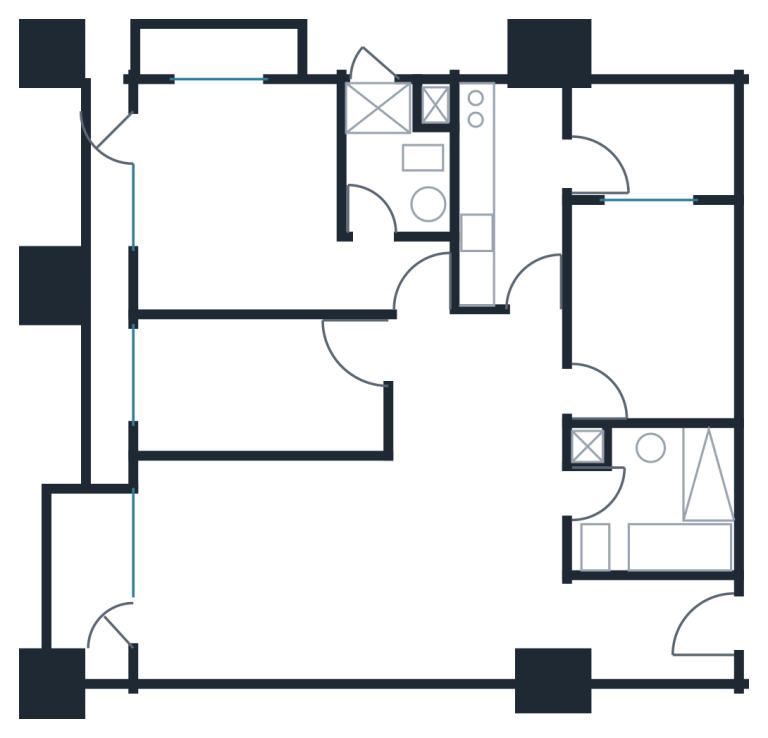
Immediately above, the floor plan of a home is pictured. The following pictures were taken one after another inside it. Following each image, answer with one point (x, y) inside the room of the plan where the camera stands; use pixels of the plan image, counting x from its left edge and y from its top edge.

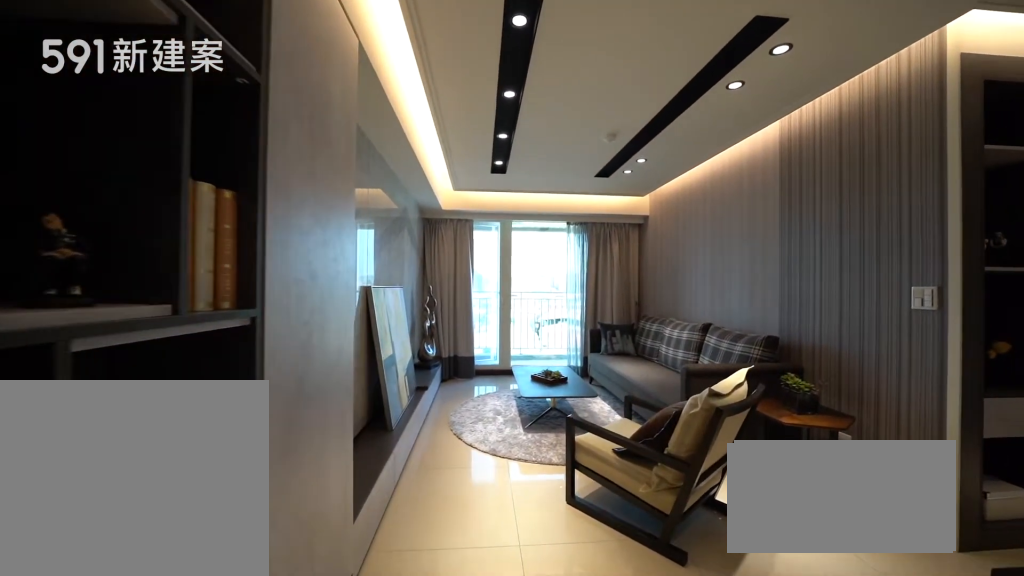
(260, 565)
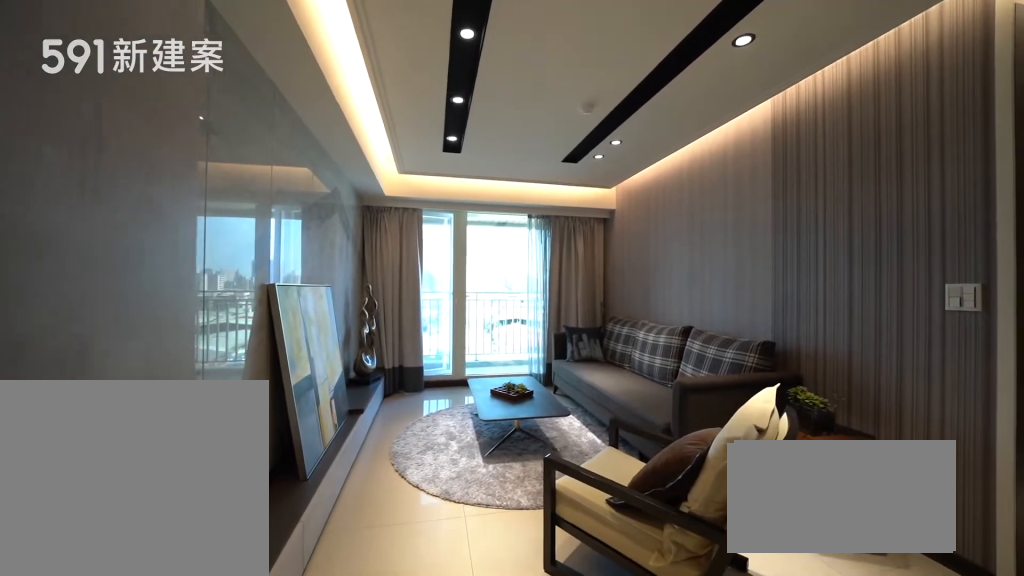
(260, 565)
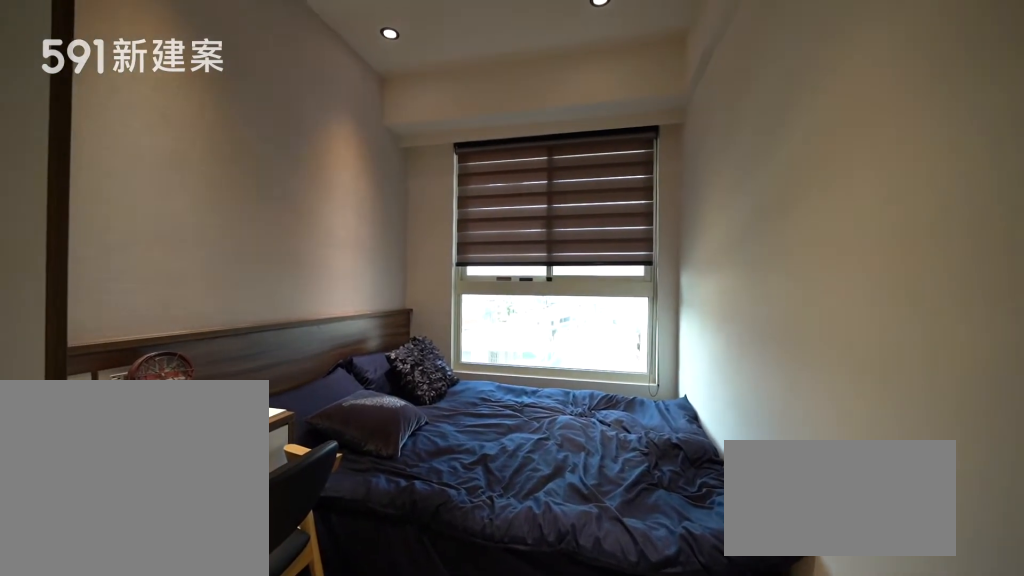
(256, 387)
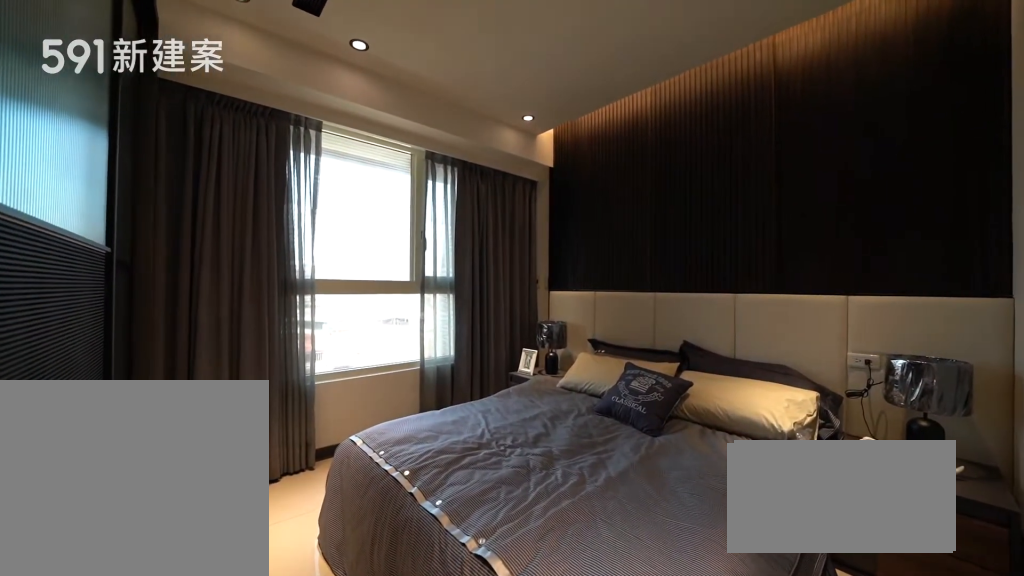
(258, 205)
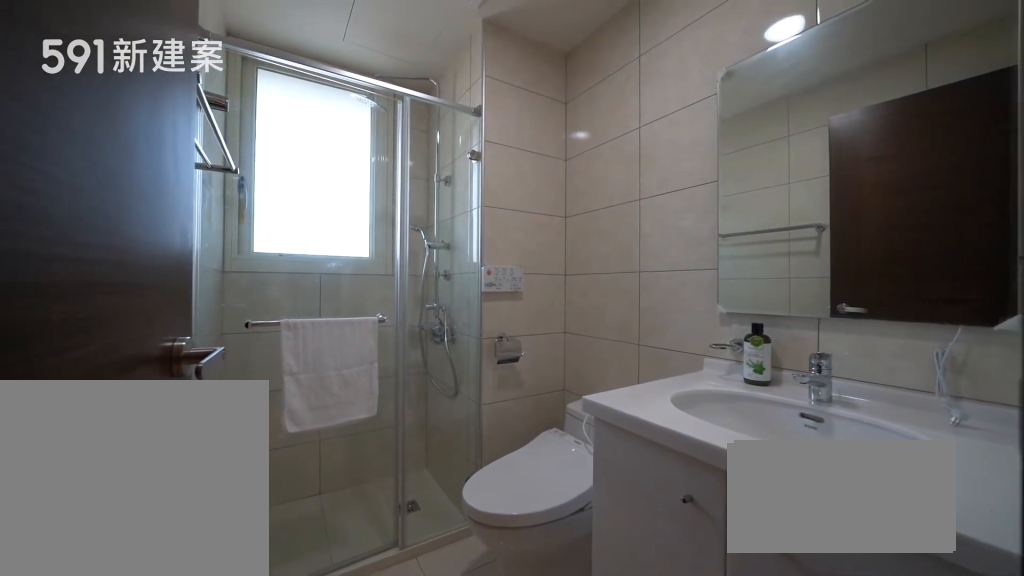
(398, 152)
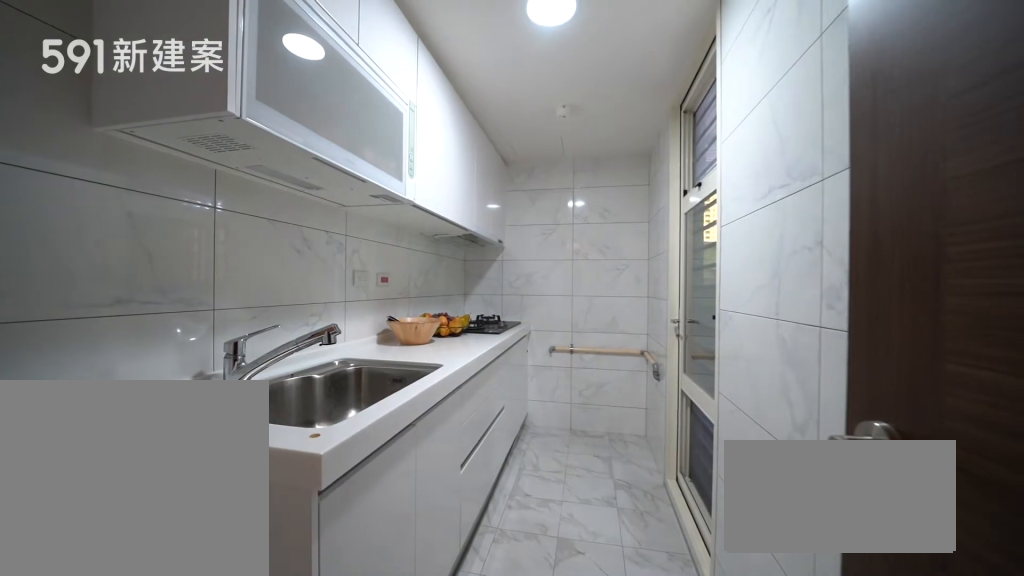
(509, 189)
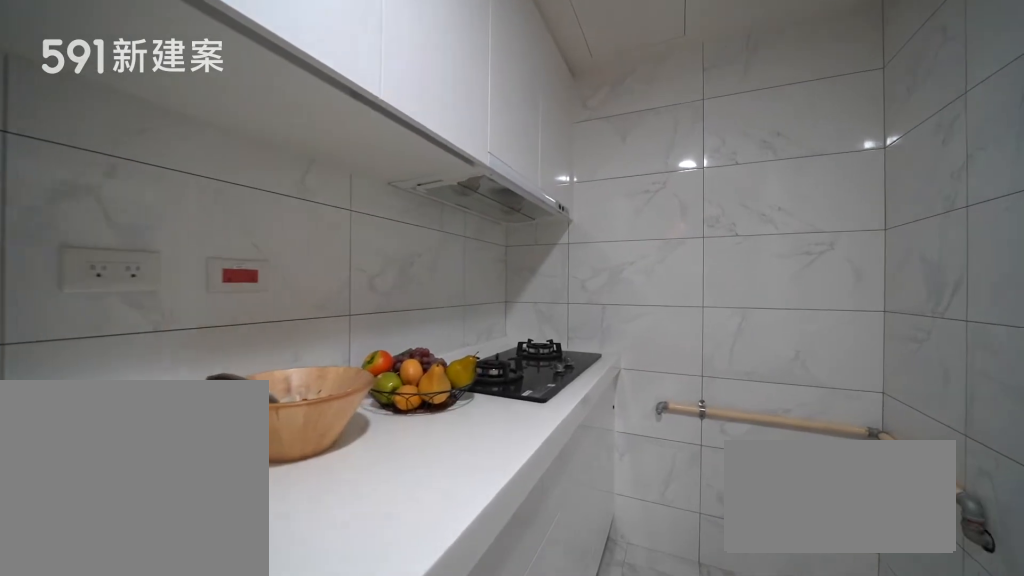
(509, 189)
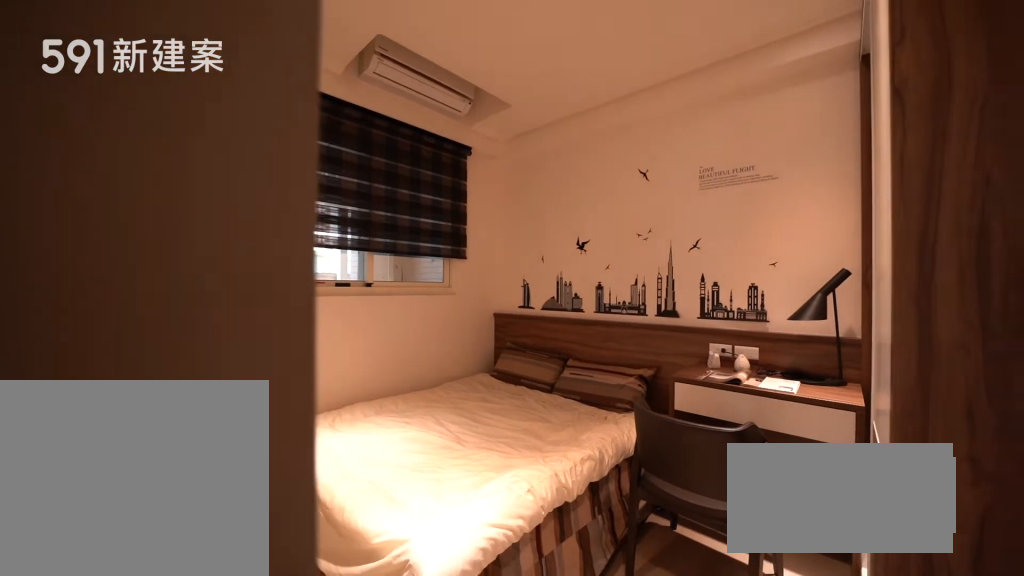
(655, 306)
